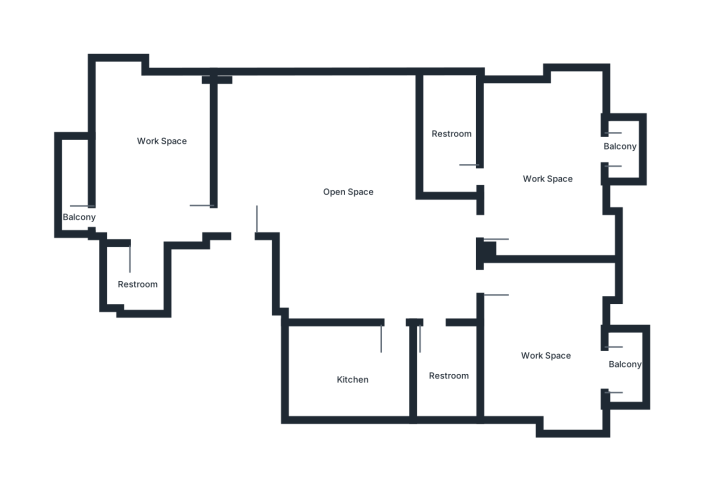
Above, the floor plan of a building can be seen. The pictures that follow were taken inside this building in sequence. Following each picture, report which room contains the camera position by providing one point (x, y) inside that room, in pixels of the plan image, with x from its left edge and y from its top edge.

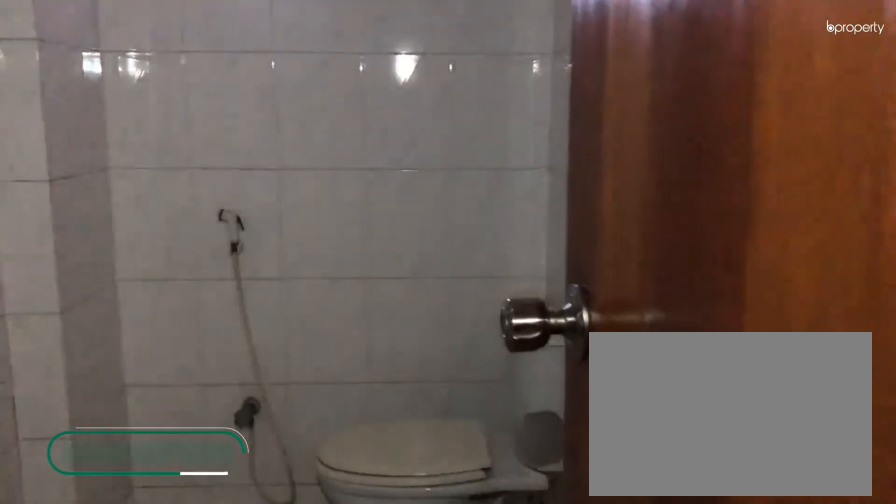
(448, 366)
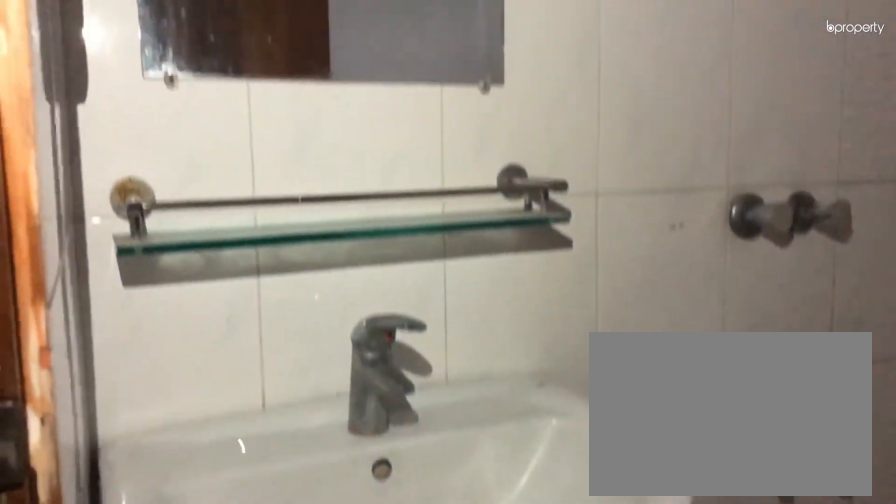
(448, 366)
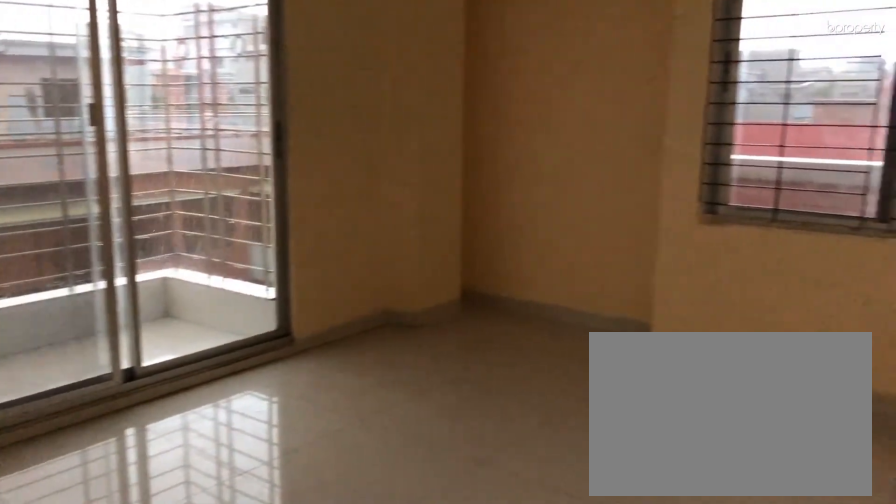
(543, 348)
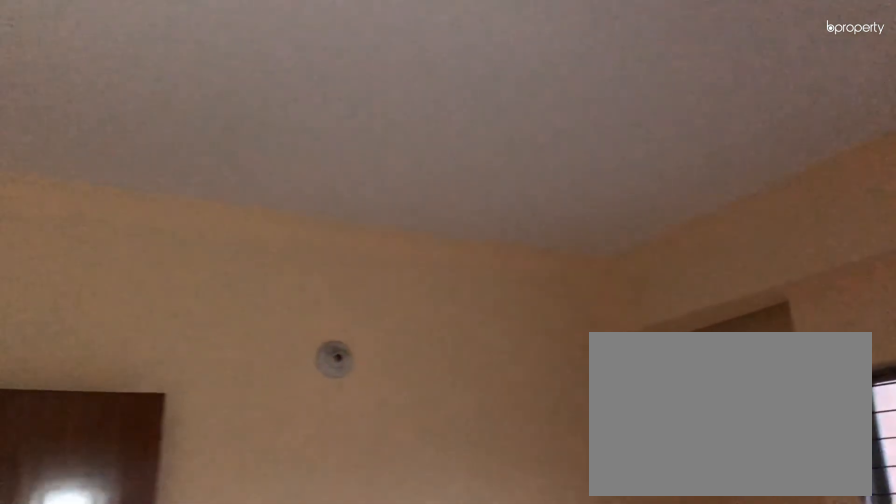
(543, 348)
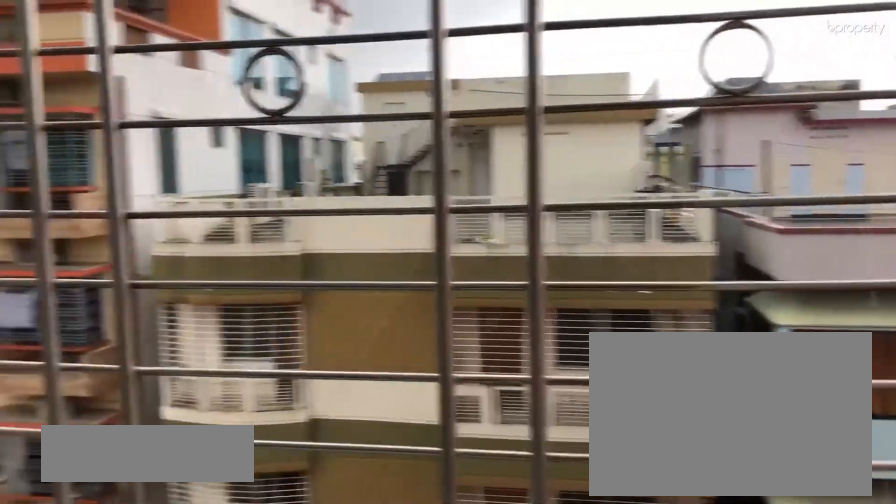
(621, 367)
